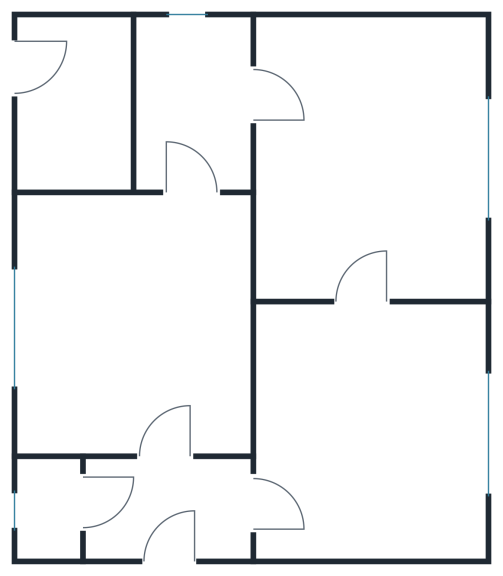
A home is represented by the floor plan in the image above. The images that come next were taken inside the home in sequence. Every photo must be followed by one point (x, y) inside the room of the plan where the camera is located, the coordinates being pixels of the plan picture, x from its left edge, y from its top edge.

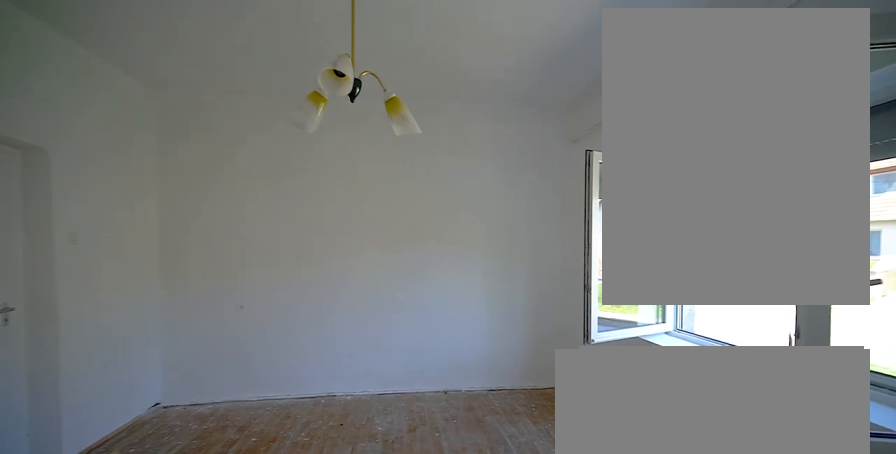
(379, 169)
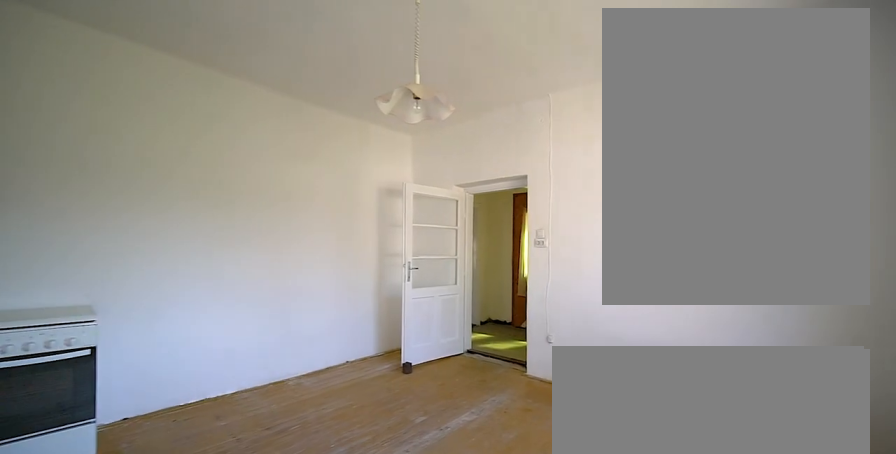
(134, 334)
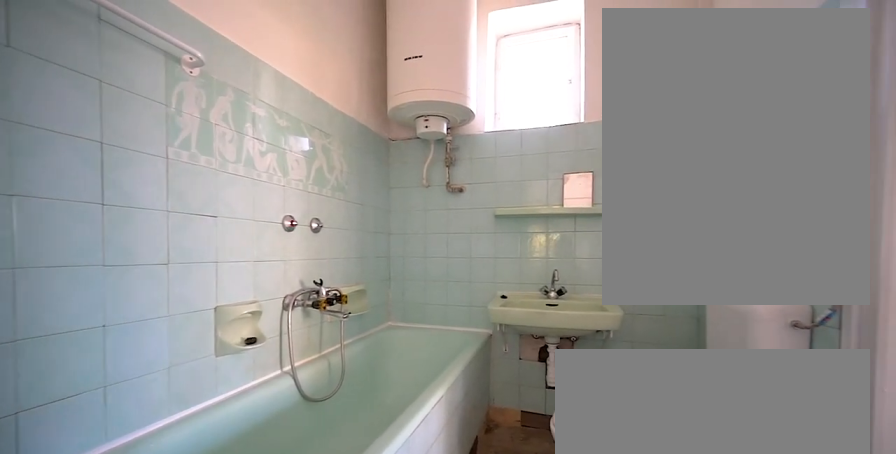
(188, 108)
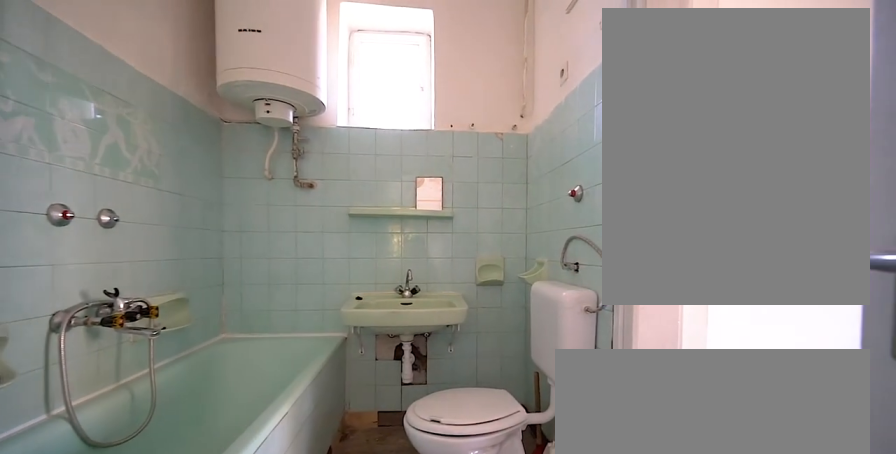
(187, 108)
